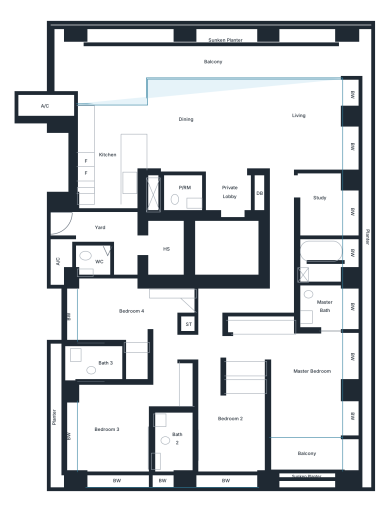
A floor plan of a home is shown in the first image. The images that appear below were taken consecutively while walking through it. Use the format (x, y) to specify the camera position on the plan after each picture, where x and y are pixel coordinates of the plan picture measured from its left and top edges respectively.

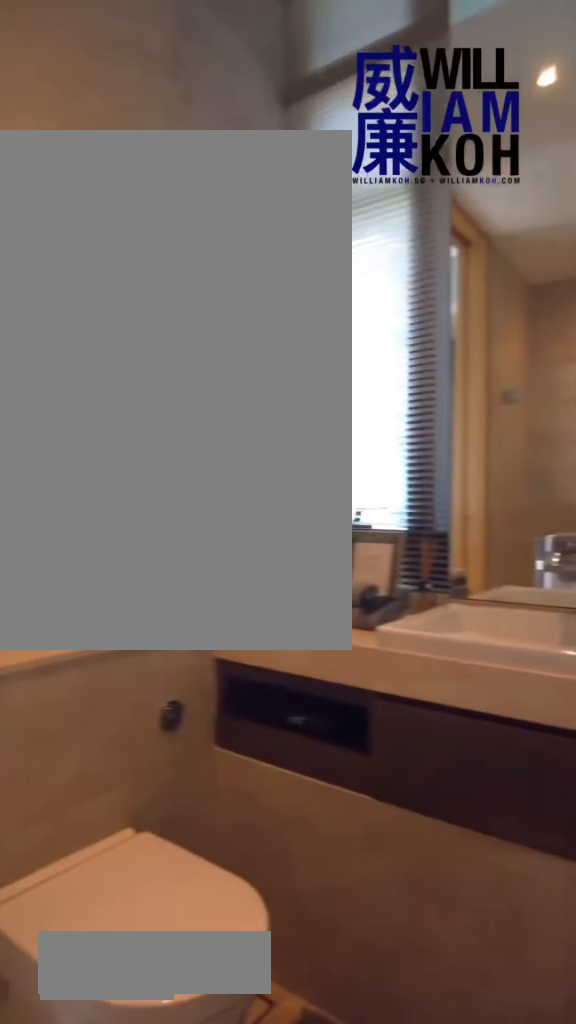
(111, 363)
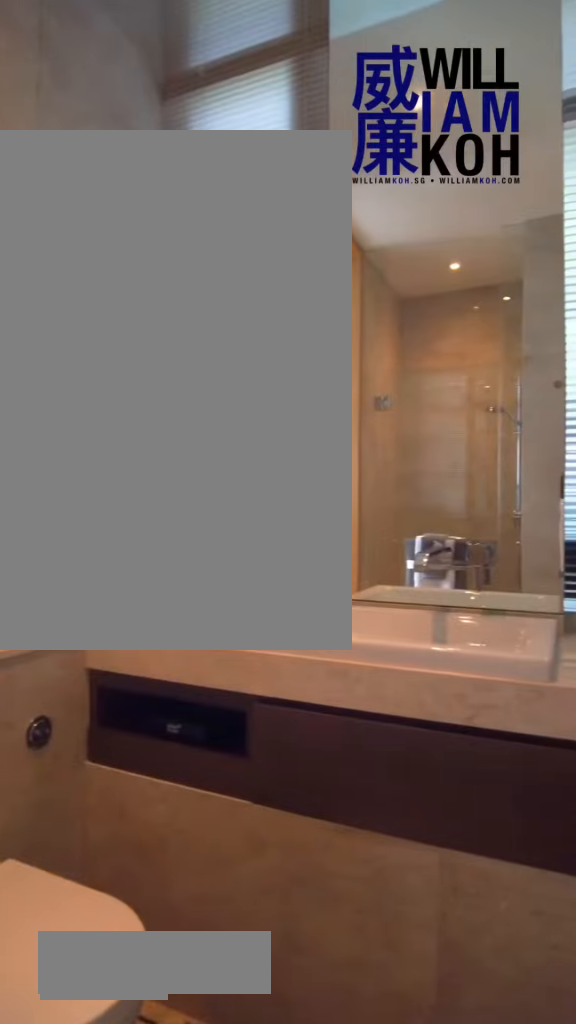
(111, 363)
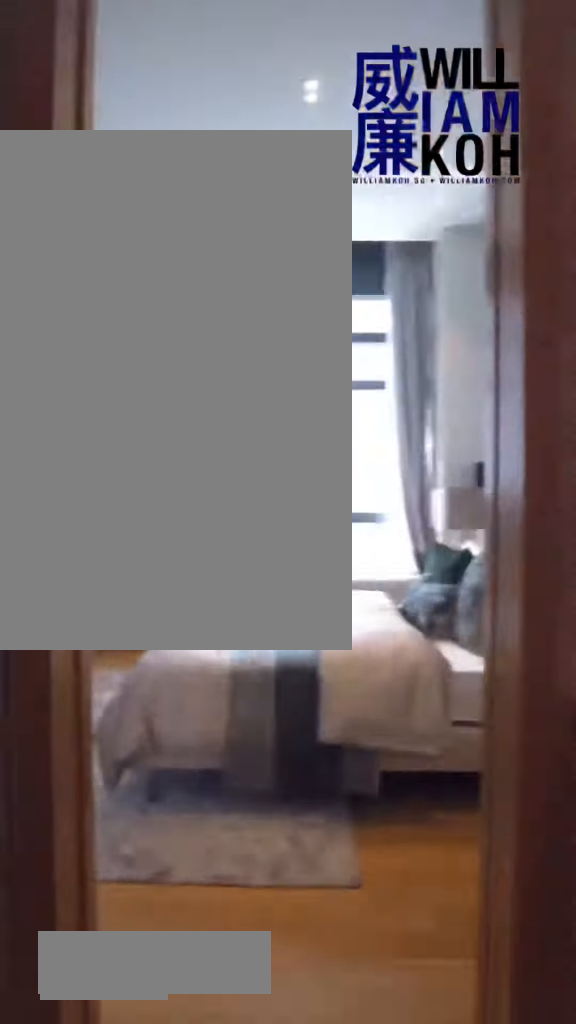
(111, 363)
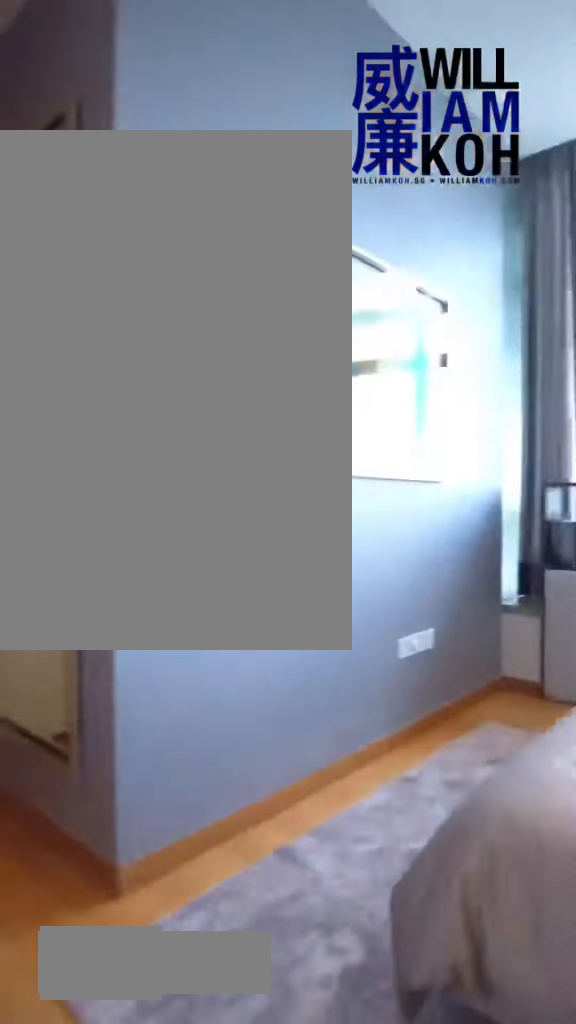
(113, 389)
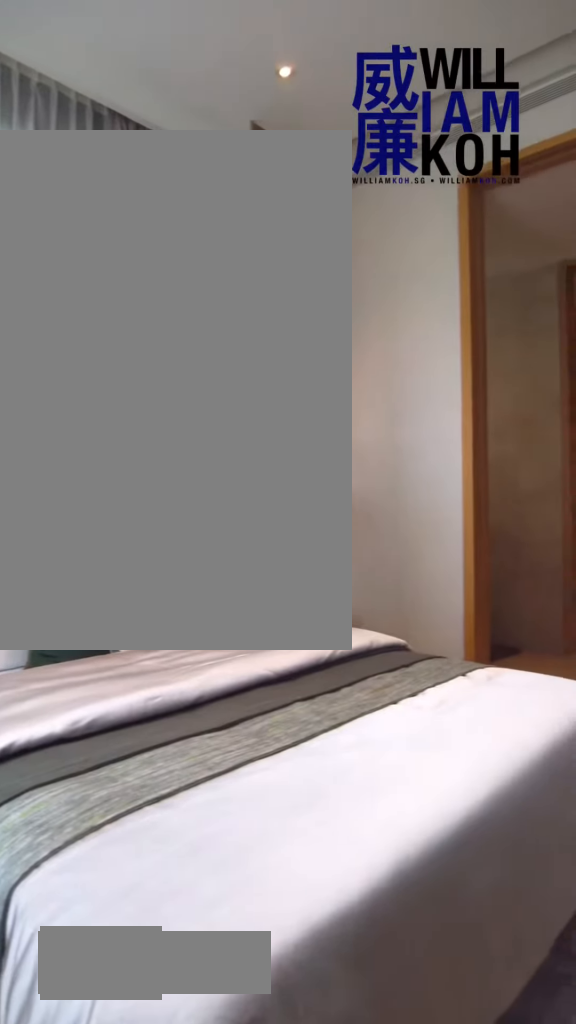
(135, 463)
